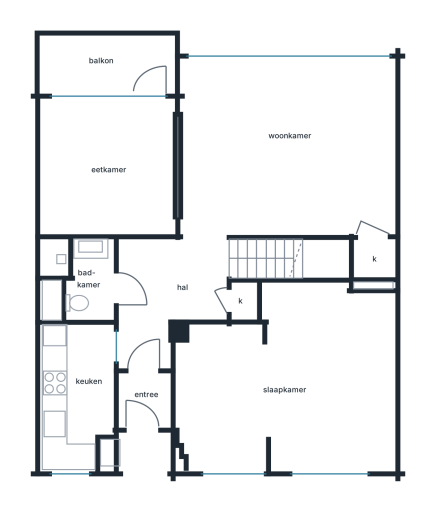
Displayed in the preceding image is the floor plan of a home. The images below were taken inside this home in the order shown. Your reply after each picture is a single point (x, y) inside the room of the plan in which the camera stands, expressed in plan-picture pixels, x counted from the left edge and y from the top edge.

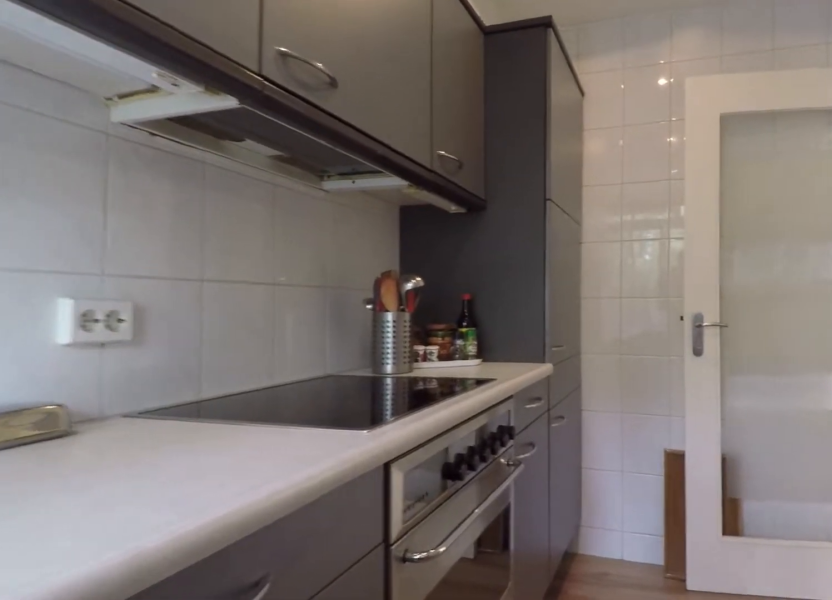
(76, 394)
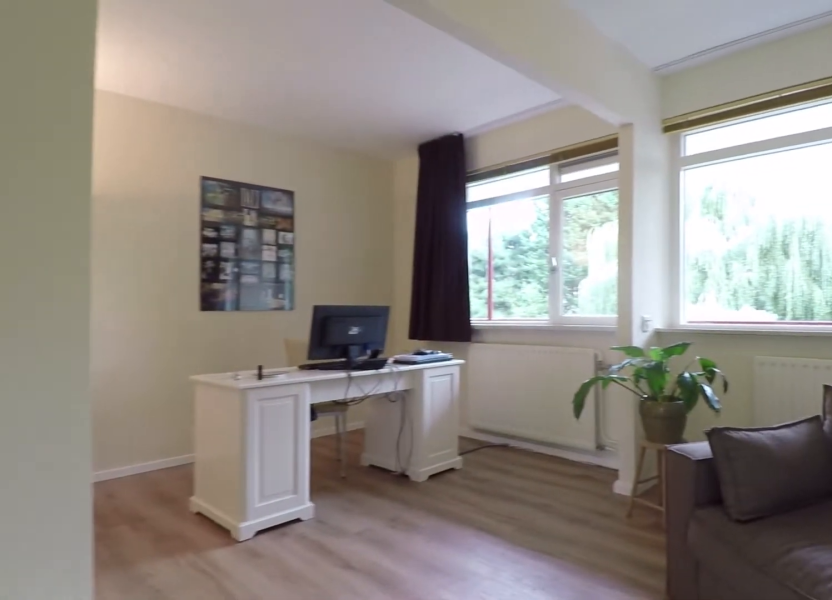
(290, 383)
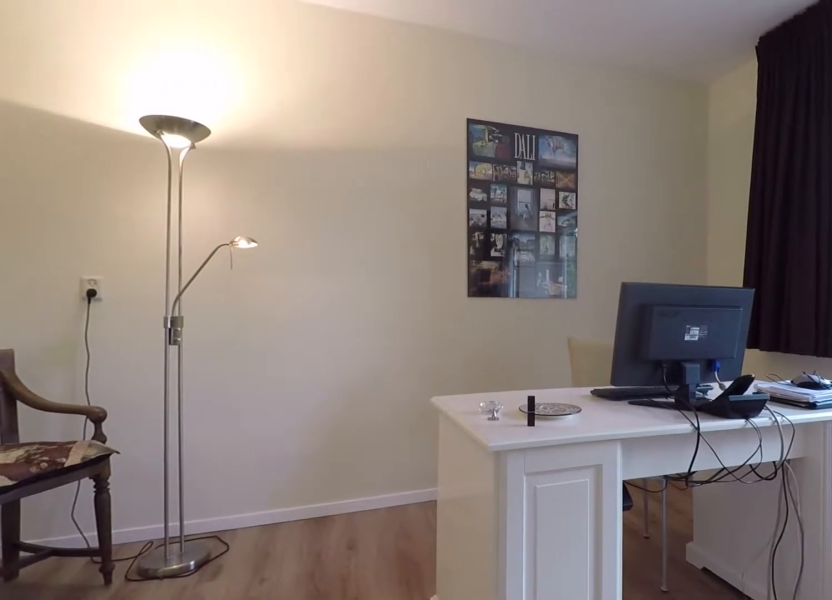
(290, 383)
